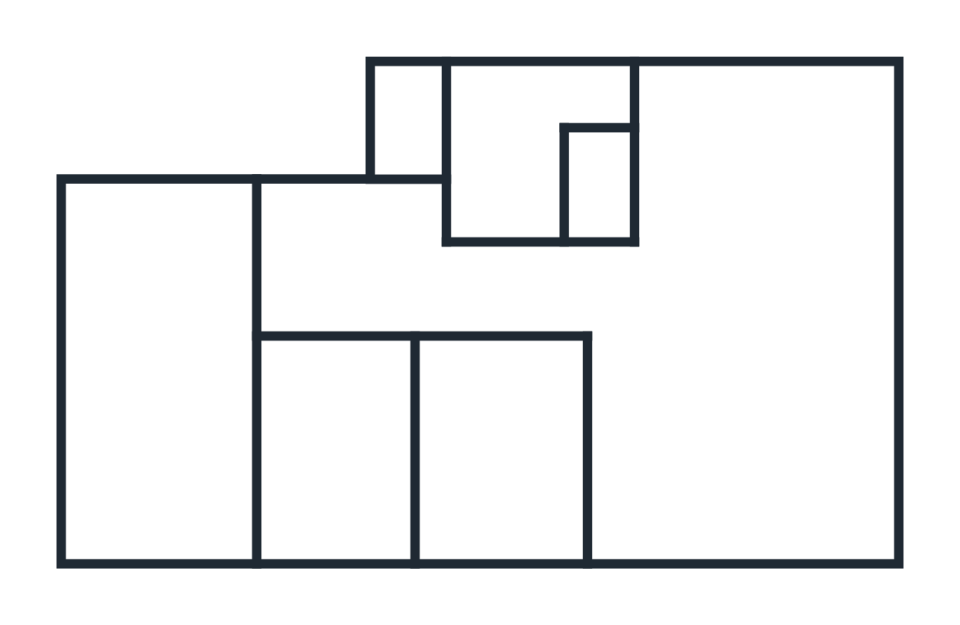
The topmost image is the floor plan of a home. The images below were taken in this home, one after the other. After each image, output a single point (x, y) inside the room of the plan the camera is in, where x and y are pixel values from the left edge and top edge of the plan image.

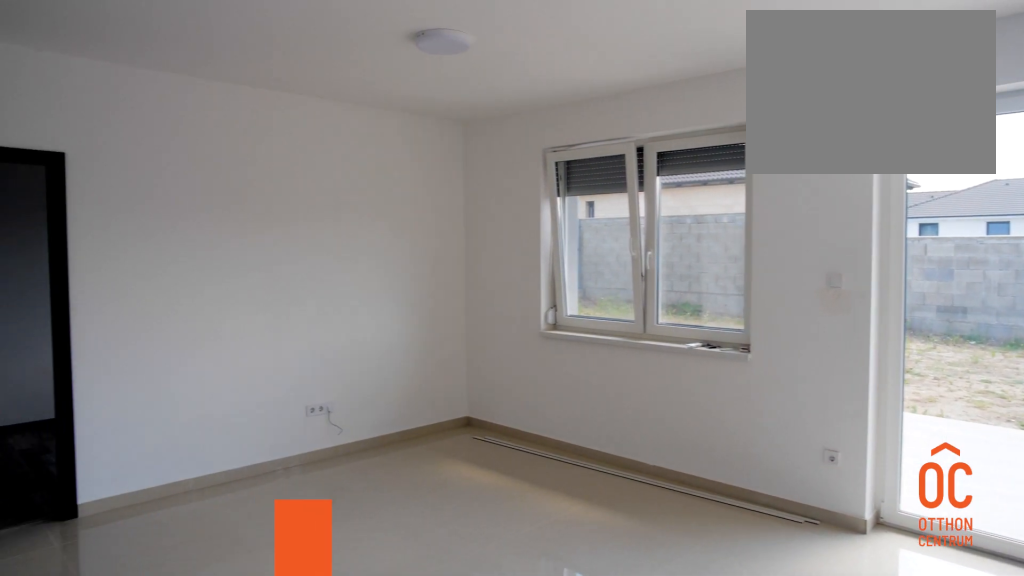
(763, 421)
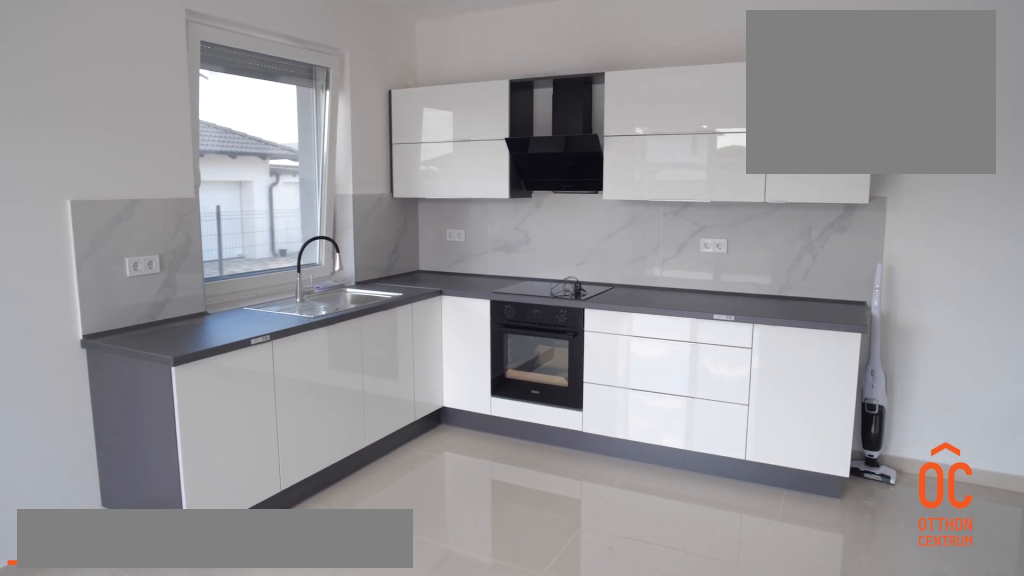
(664, 468)
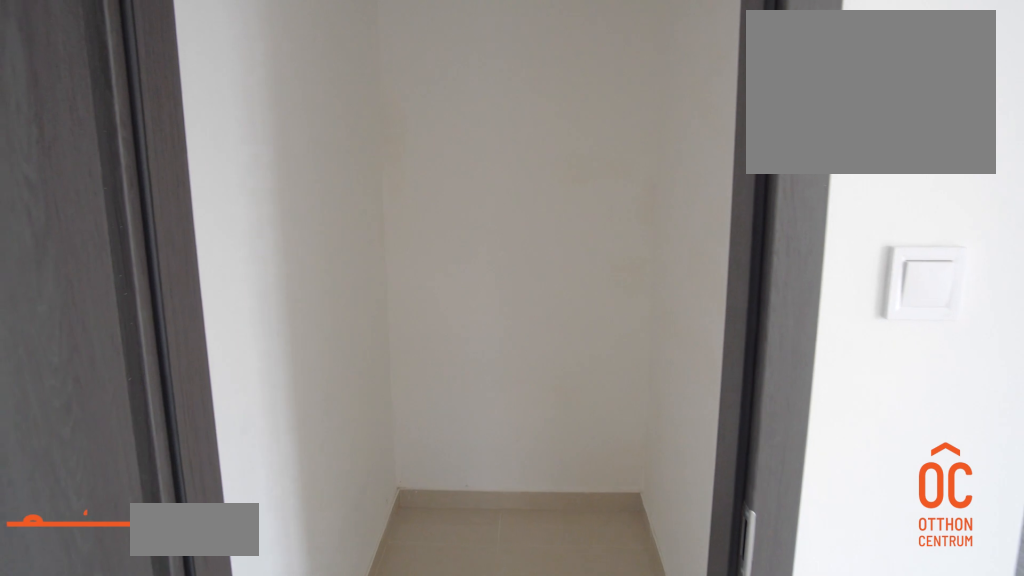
(601, 185)
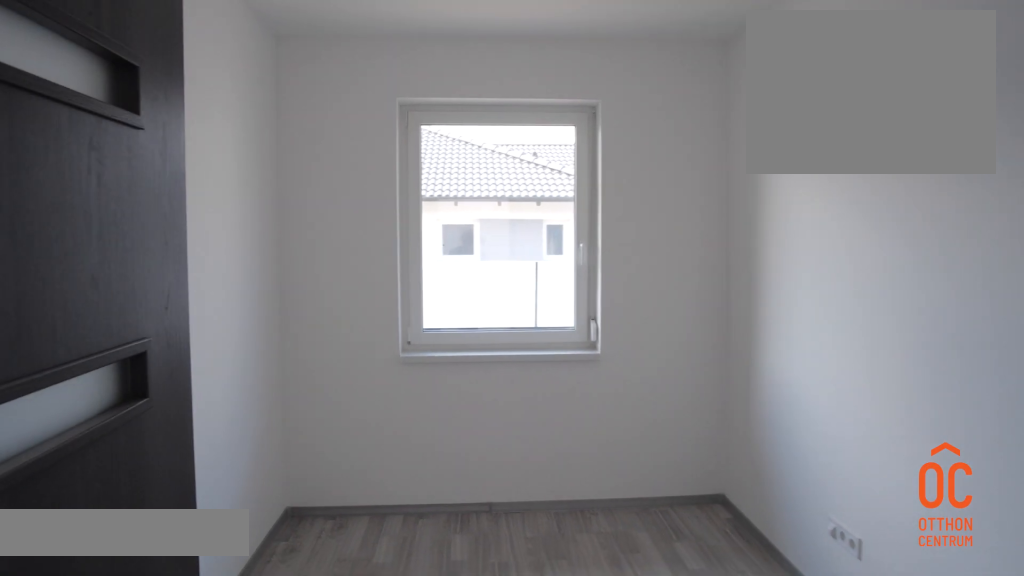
(332, 457)
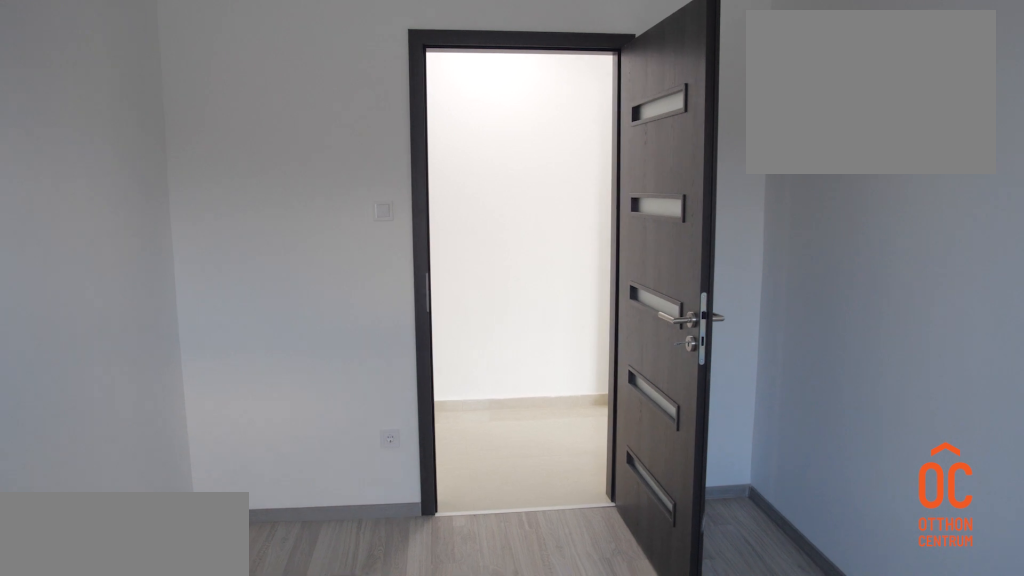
(332, 457)
